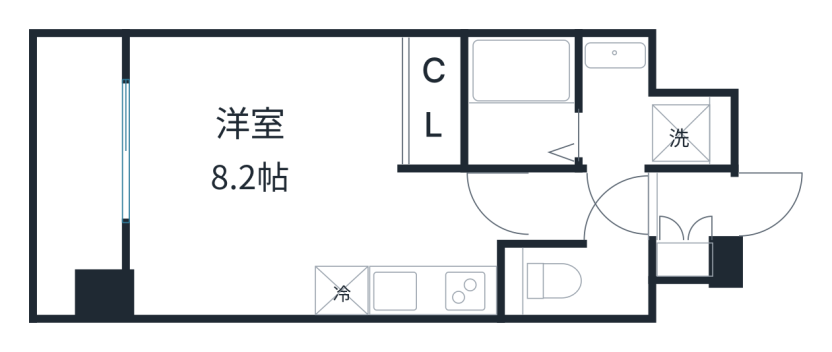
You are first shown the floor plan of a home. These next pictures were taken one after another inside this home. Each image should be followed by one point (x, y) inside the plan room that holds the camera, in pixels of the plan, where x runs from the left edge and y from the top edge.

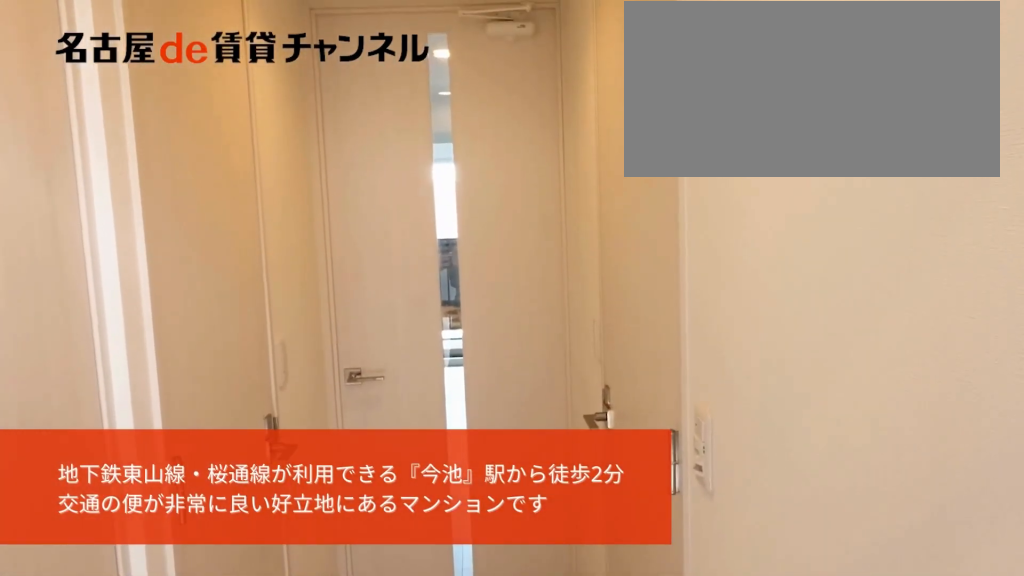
(634, 207)
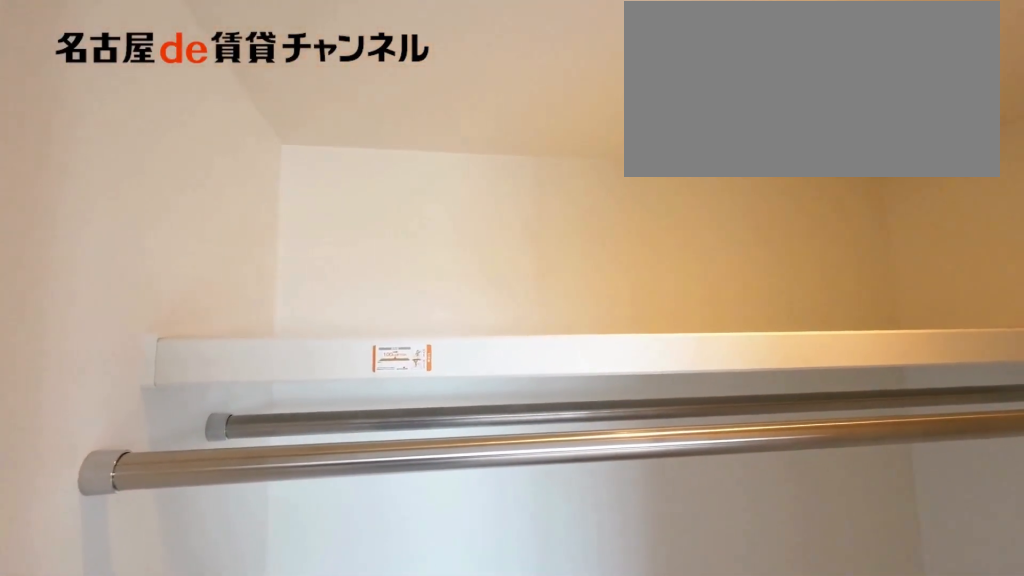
(436, 100)
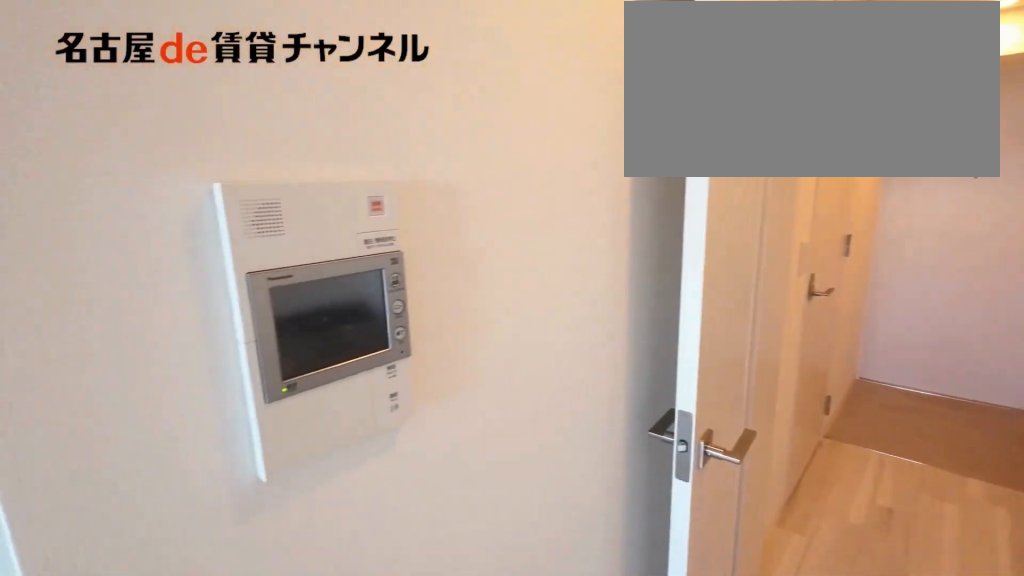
(433, 290)
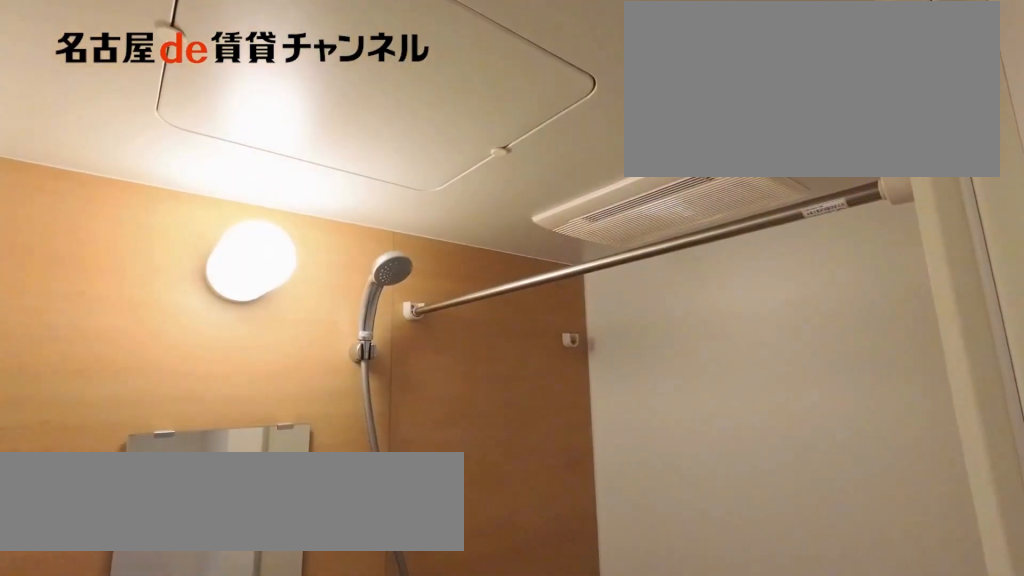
(521, 100)
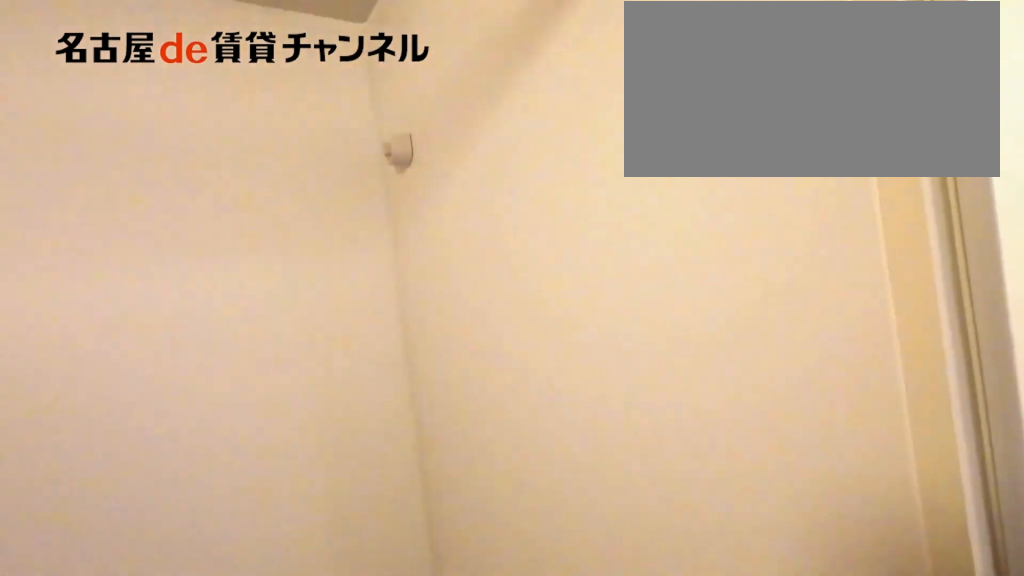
(521, 100)
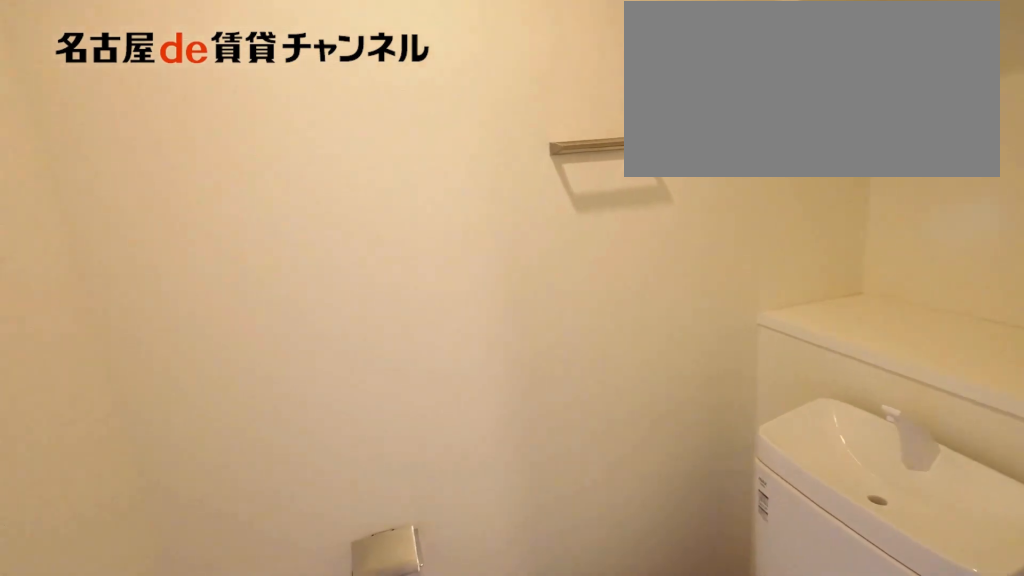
(577, 281)
